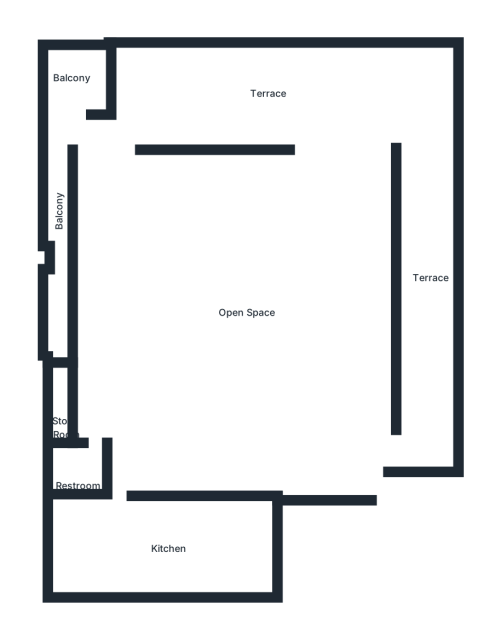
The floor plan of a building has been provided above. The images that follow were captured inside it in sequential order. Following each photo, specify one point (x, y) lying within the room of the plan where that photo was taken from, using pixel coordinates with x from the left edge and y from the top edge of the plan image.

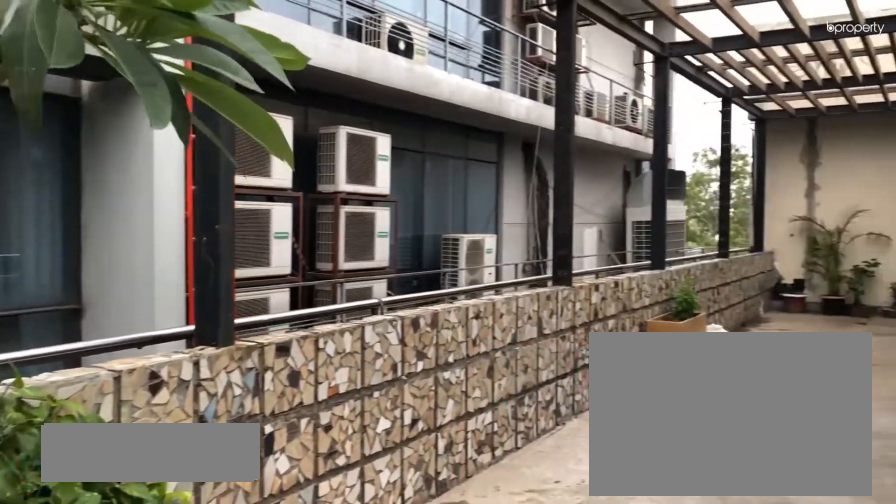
(419, 110)
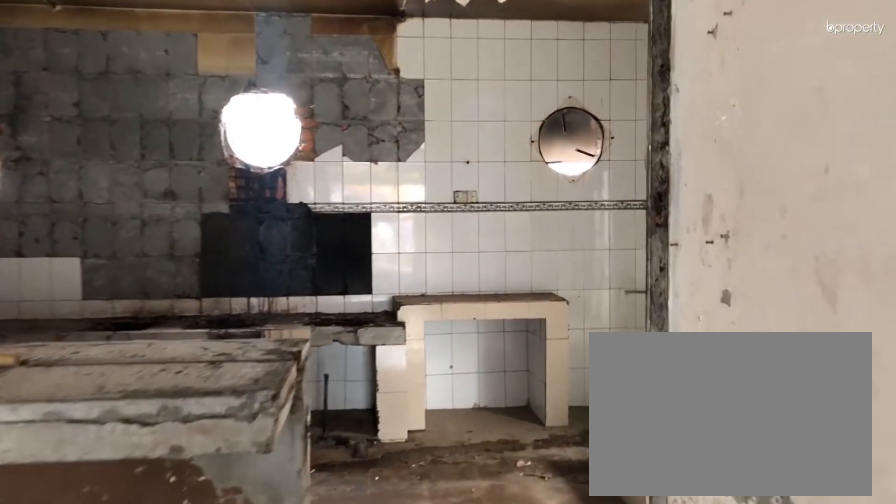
(138, 541)
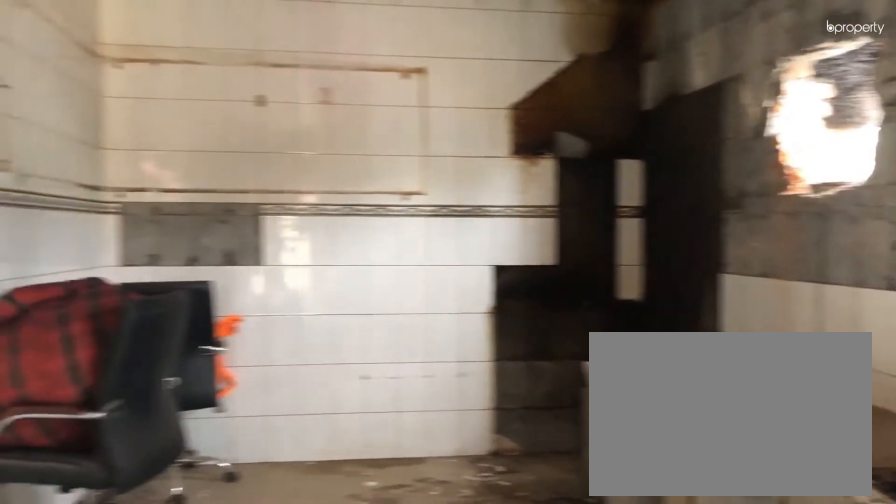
(138, 541)
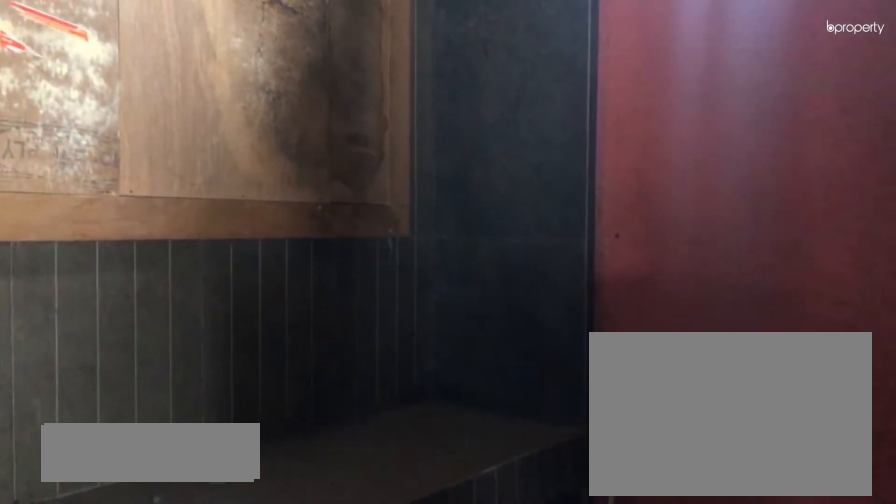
(80, 467)
